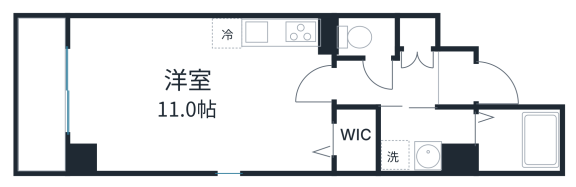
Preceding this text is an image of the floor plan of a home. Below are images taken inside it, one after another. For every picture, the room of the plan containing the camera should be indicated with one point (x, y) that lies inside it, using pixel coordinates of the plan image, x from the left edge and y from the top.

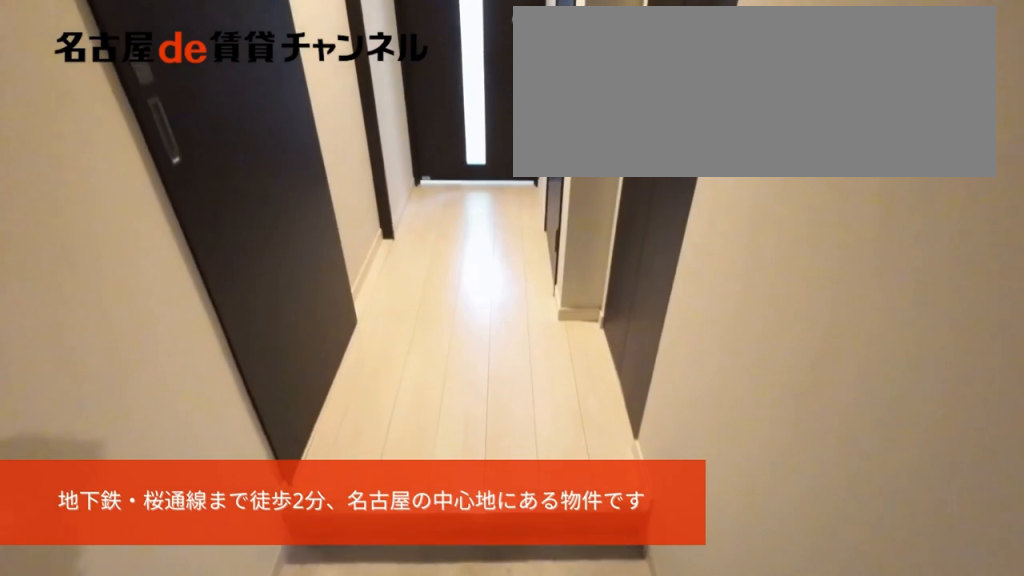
(456, 79)
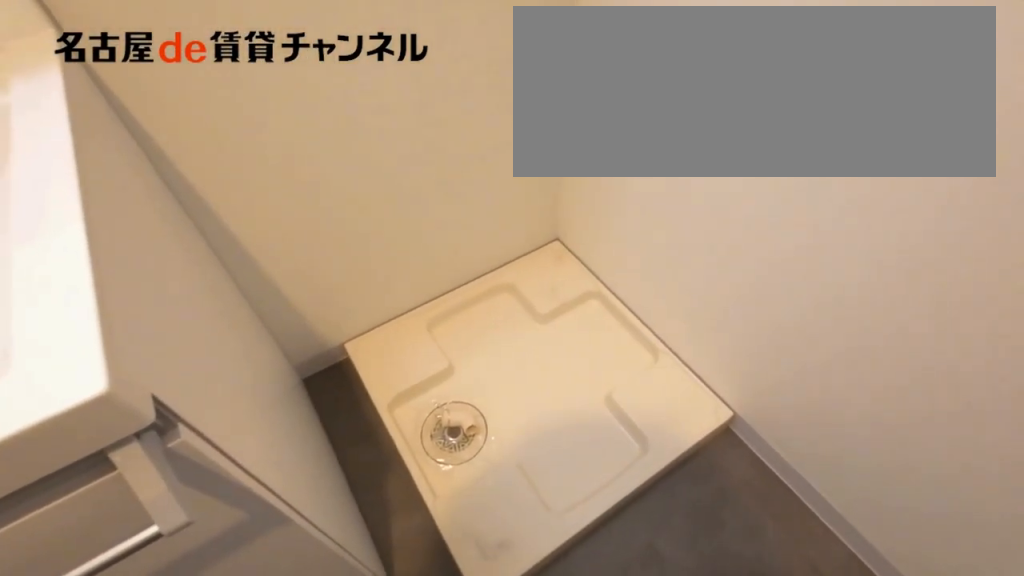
(426, 137)
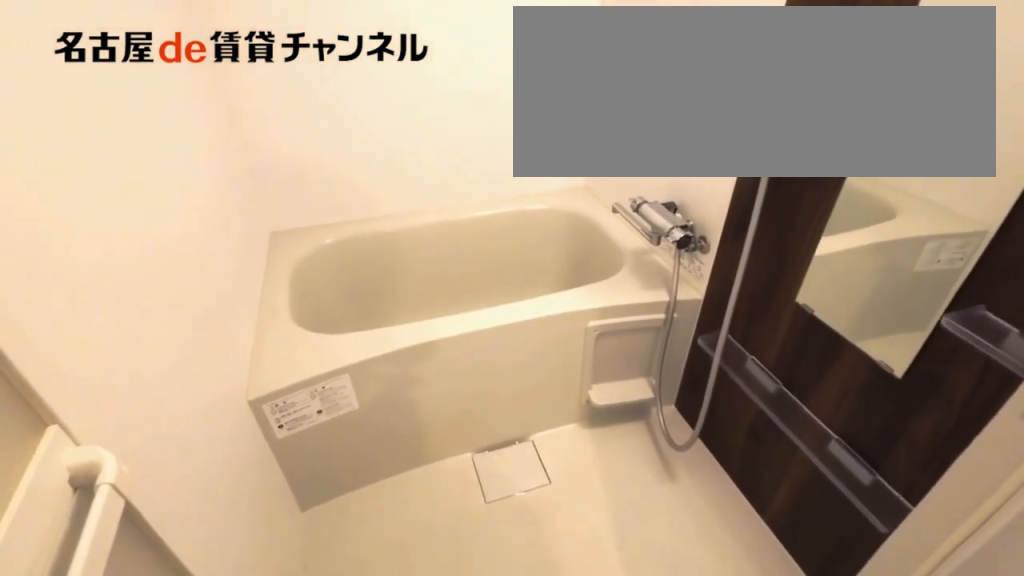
(517, 139)
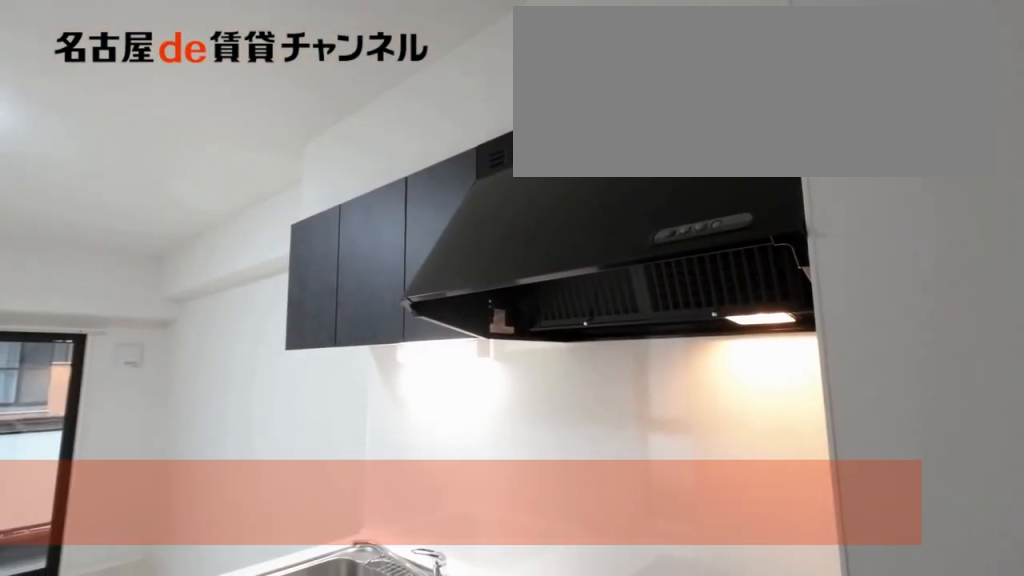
(274, 40)
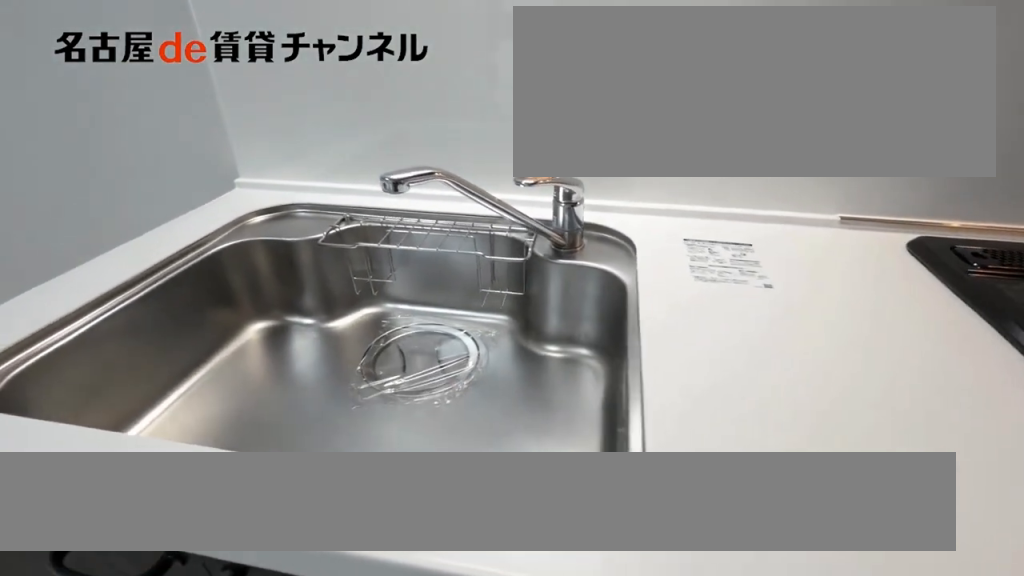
(274, 40)
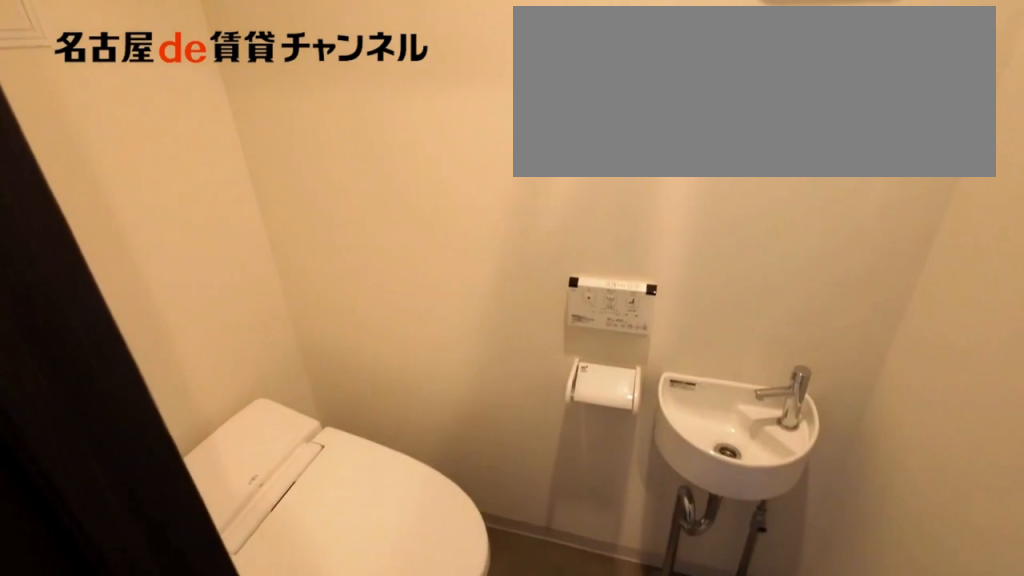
(368, 39)
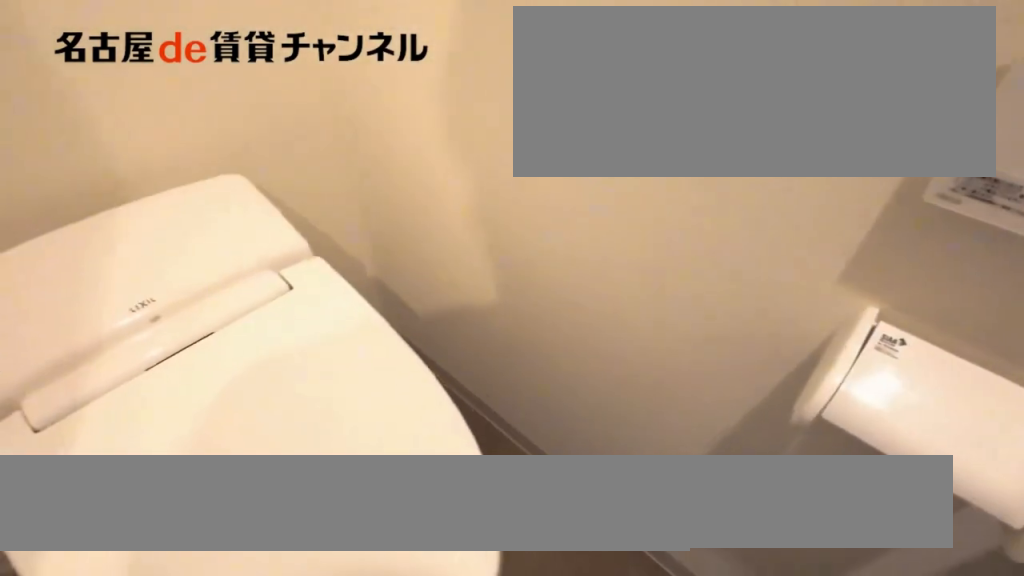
(368, 39)
